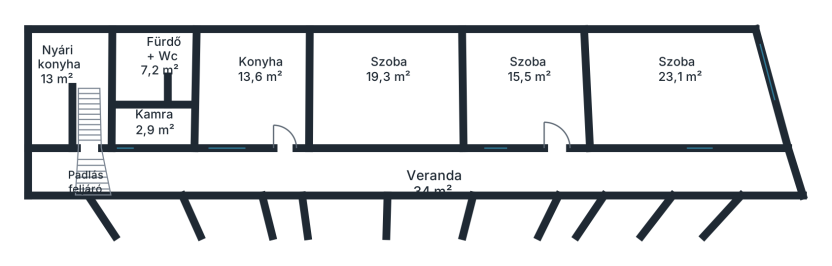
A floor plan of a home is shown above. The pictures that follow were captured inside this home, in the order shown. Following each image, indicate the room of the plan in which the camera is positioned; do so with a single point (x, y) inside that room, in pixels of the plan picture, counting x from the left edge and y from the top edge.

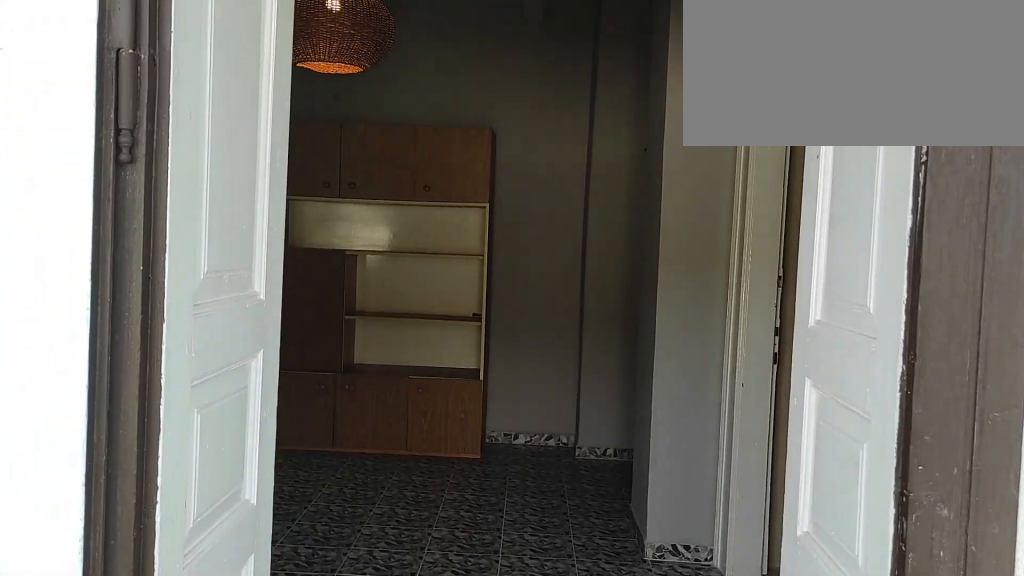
(566, 174)
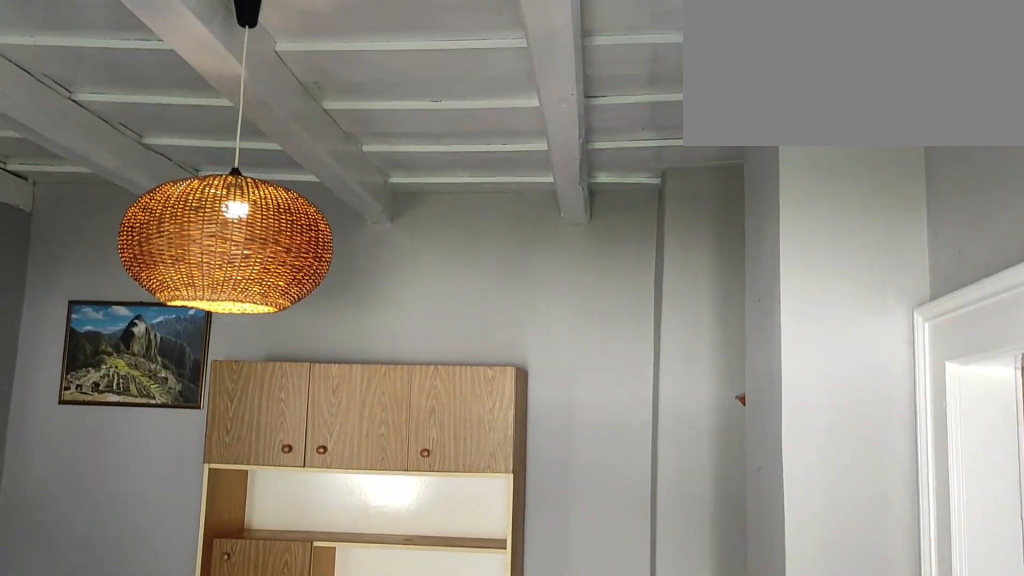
(526, 58)
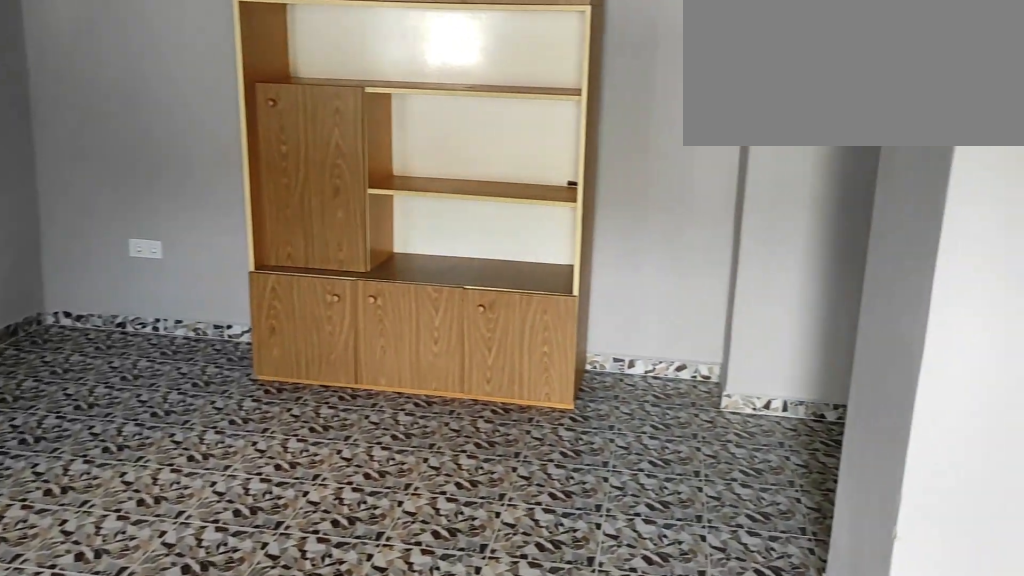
(527, 58)
